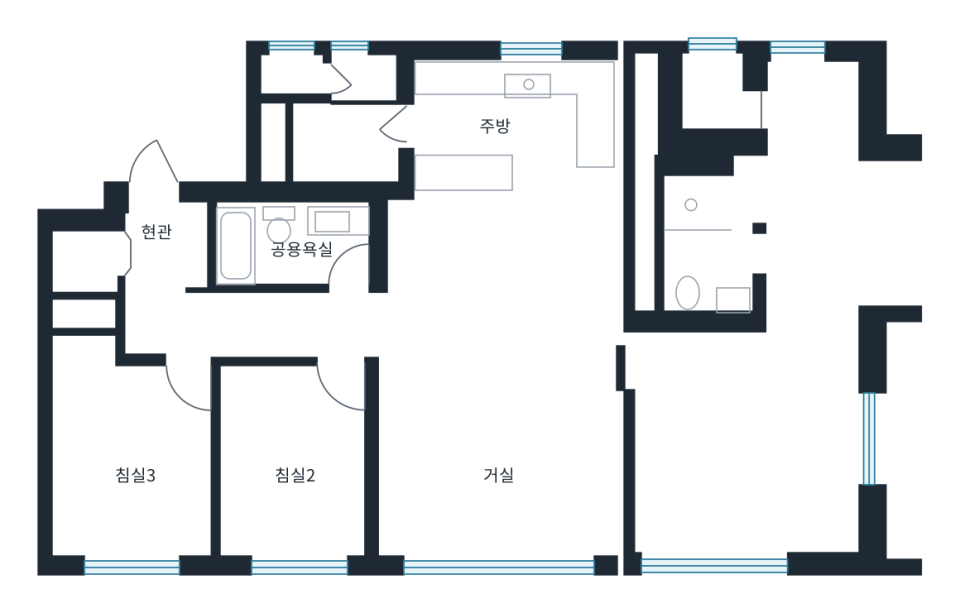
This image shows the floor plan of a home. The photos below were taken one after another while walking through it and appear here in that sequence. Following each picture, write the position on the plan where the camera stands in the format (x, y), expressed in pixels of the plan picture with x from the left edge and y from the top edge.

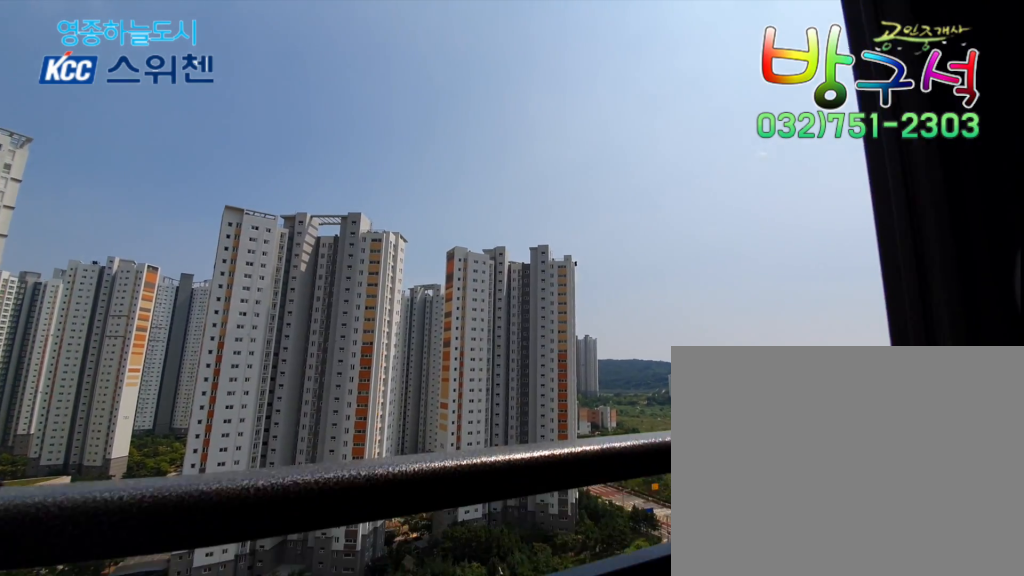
(125, 406)
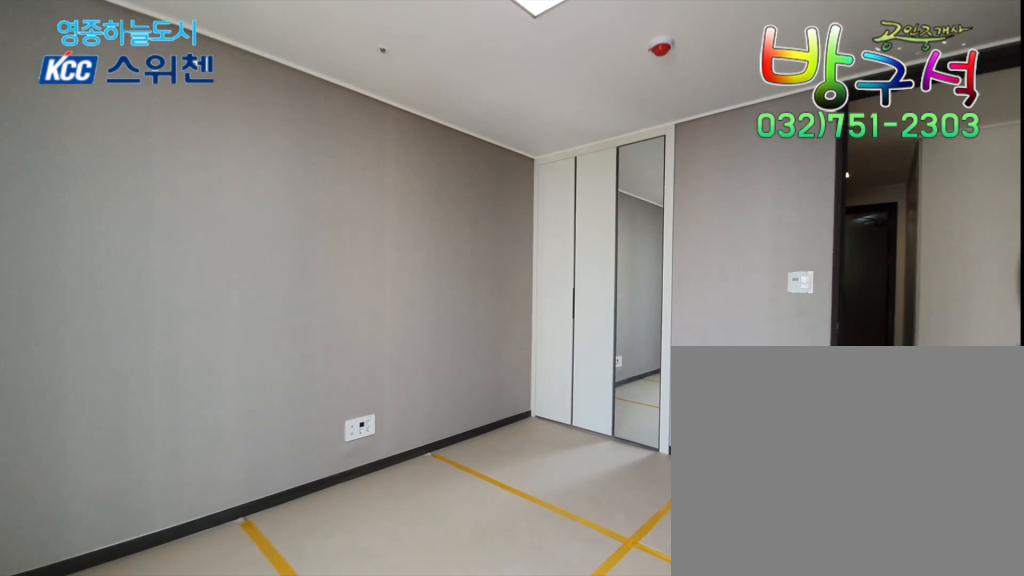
(125, 406)
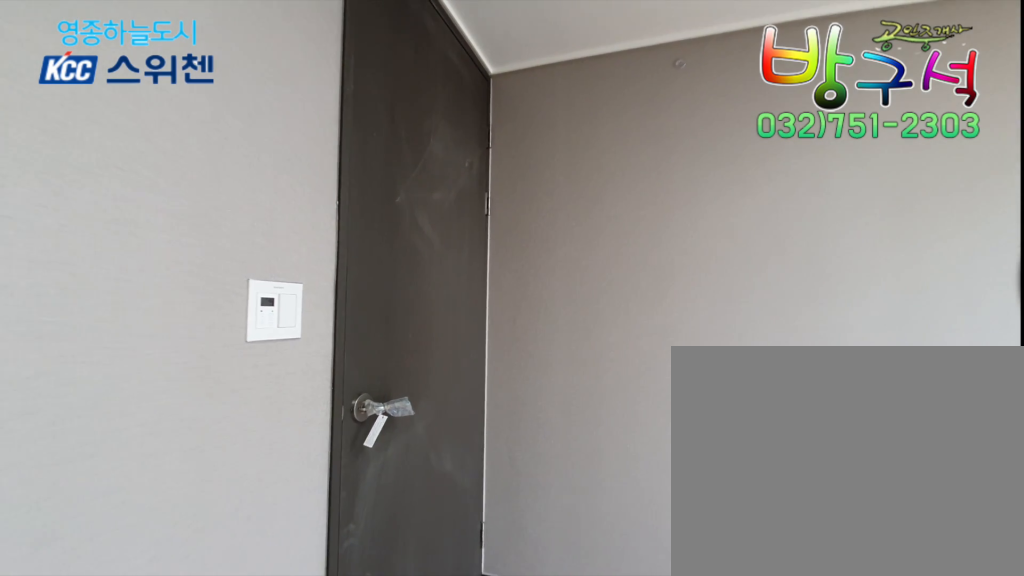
(125, 409)
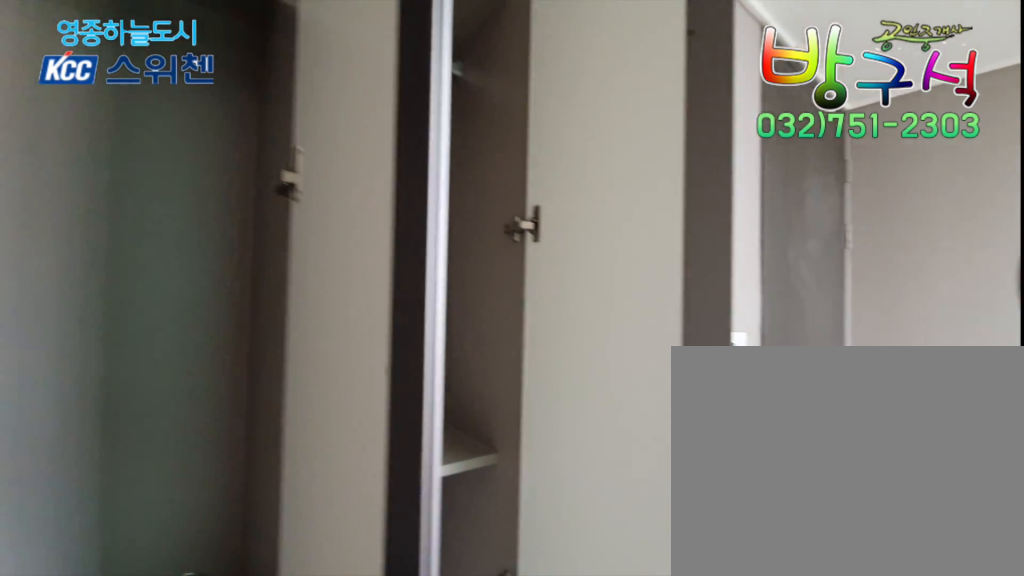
(125, 409)
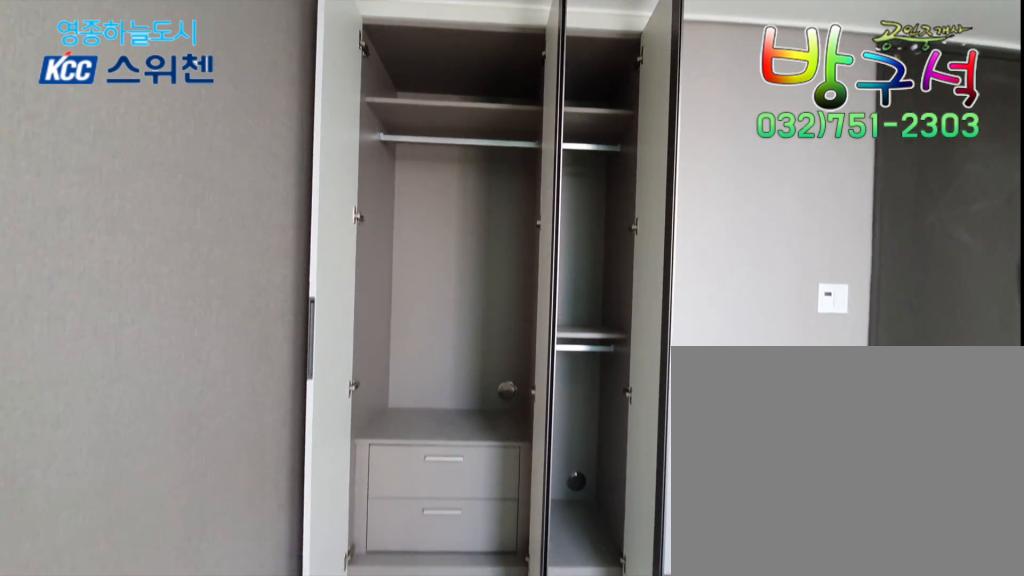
(125, 406)
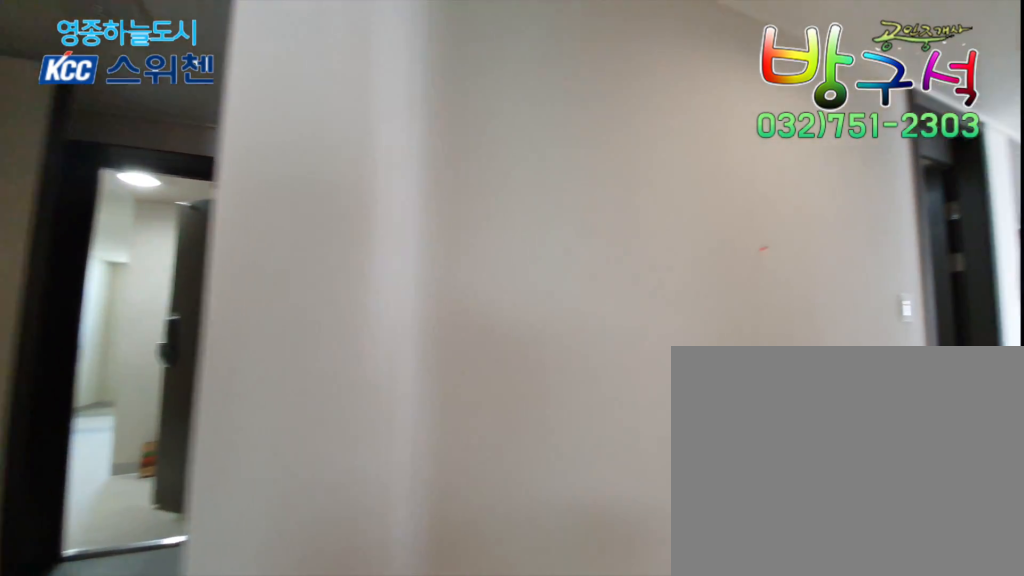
(290, 323)
